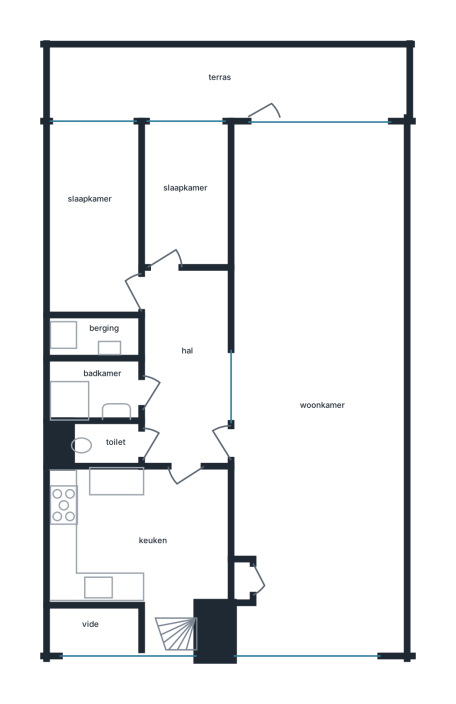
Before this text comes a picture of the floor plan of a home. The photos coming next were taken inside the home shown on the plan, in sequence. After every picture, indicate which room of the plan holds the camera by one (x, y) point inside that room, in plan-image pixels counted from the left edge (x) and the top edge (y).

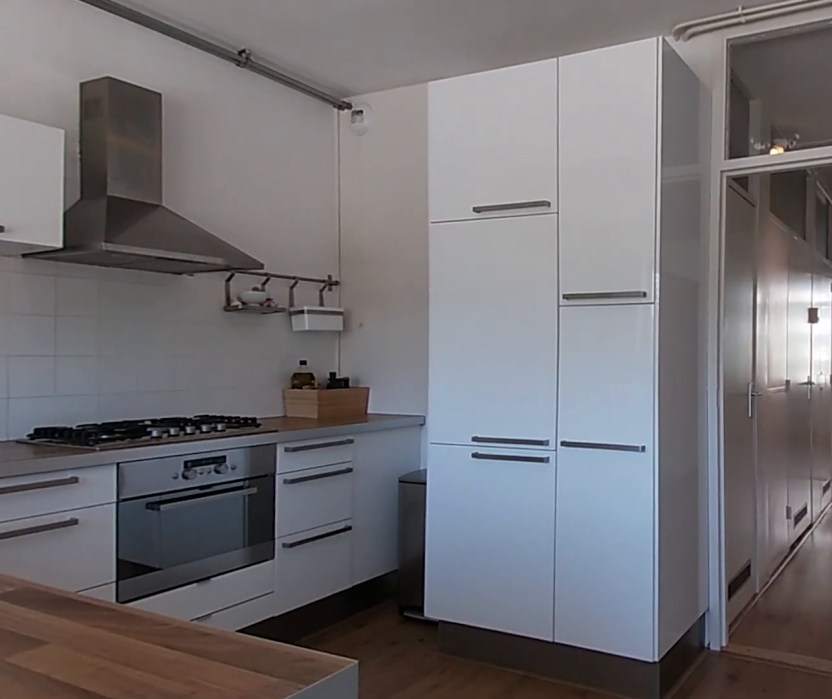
(141, 539)
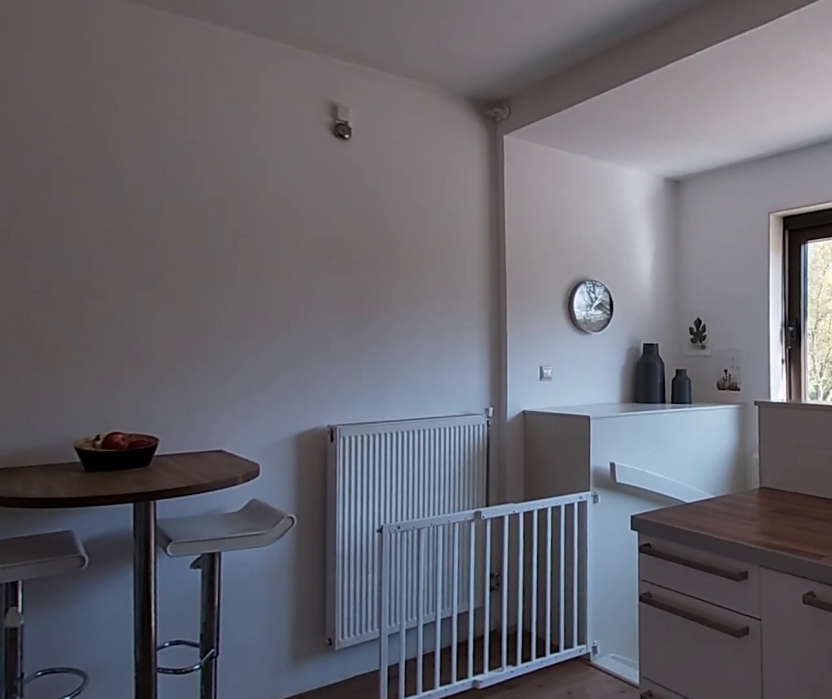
(141, 539)
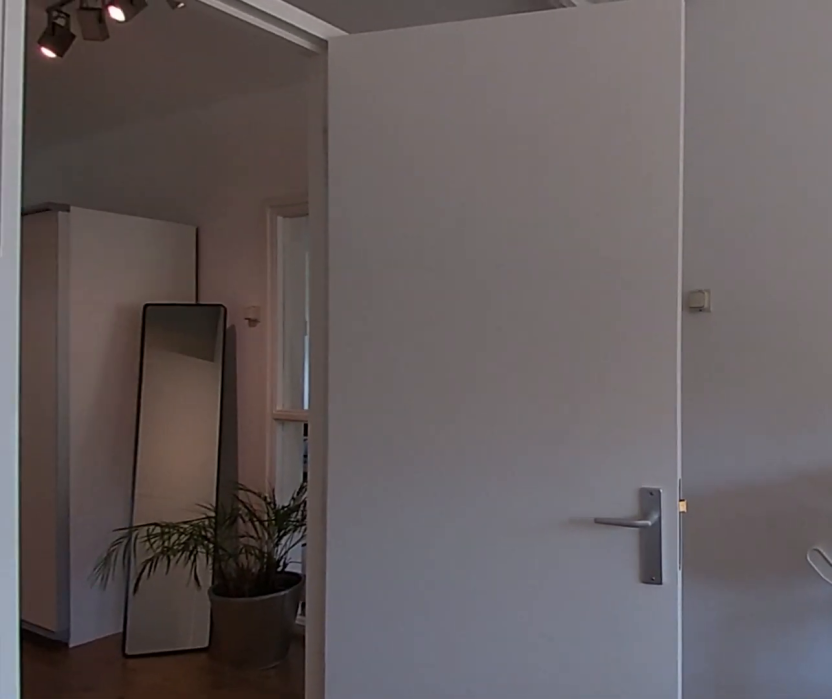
(141, 539)
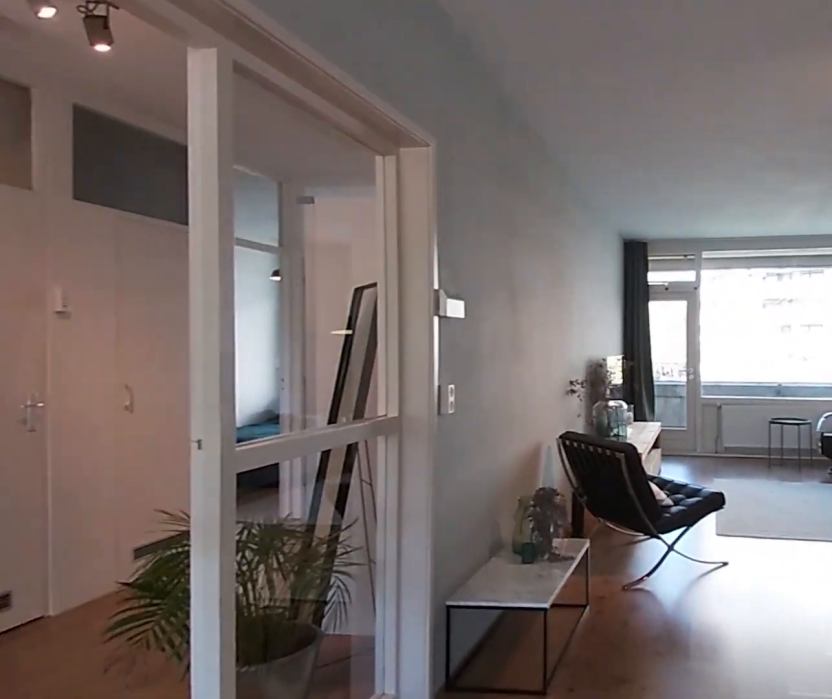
(328, 256)
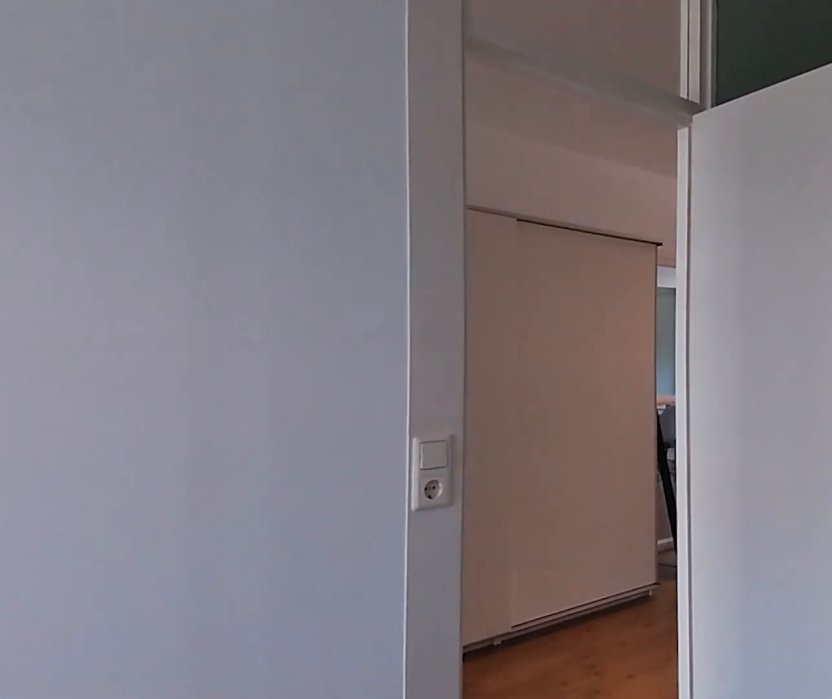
(96, 220)
